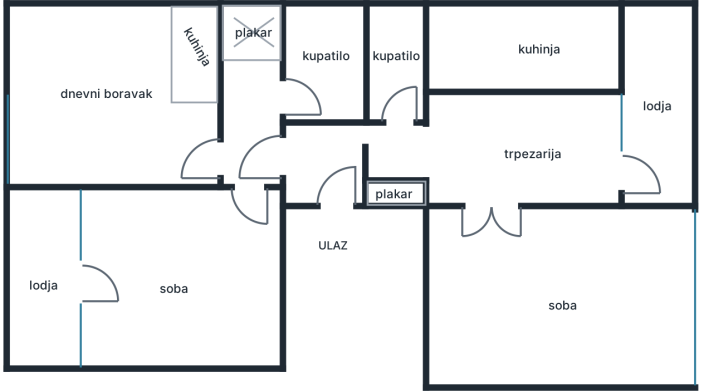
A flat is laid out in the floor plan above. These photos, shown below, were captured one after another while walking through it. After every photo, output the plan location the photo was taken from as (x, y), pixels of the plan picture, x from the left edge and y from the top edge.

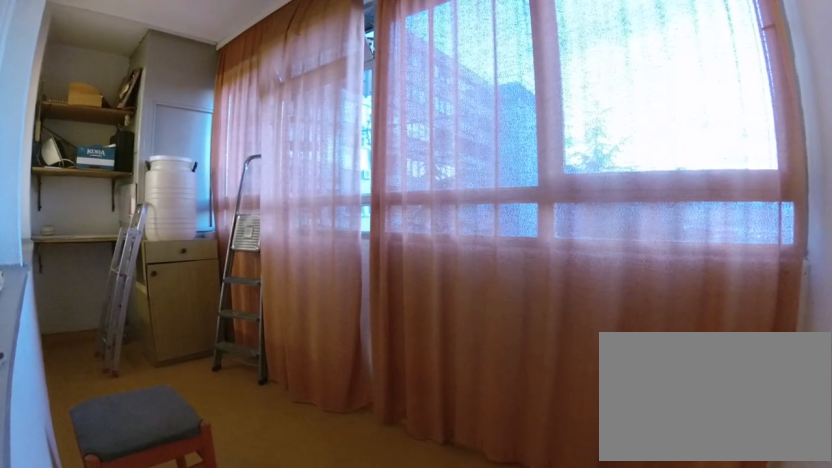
(623, 183)
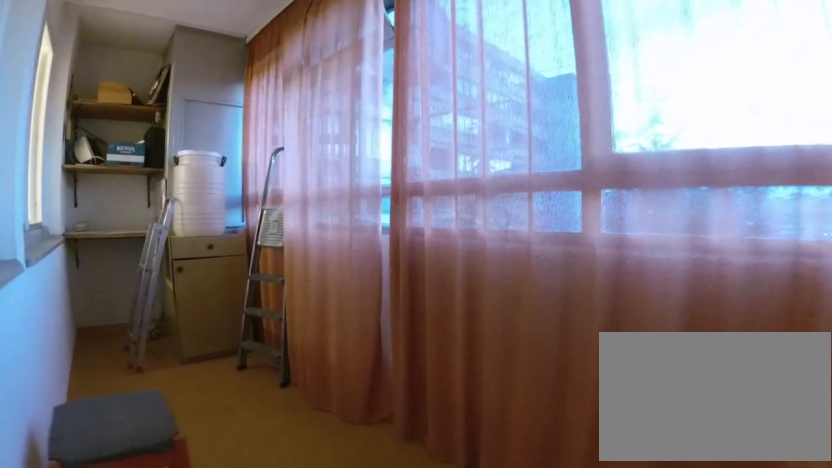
(635, 184)
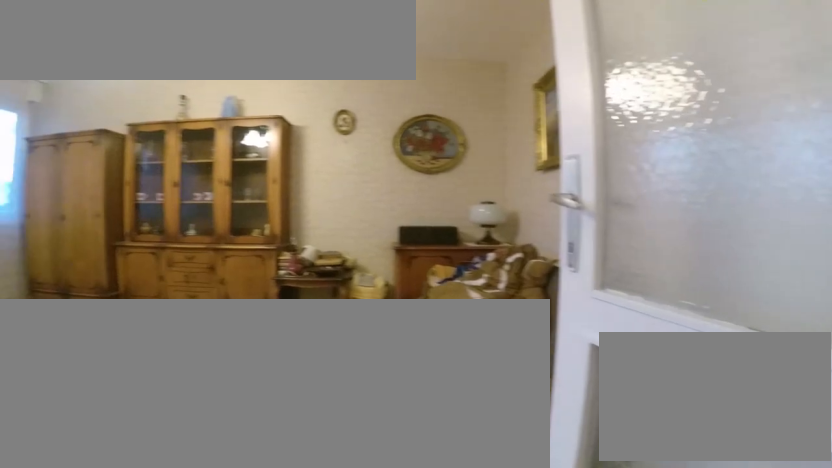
(469, 178)
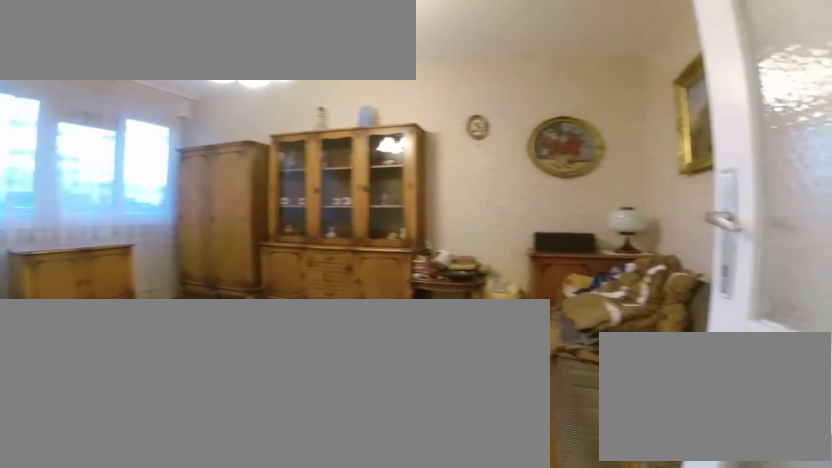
(464, 185)
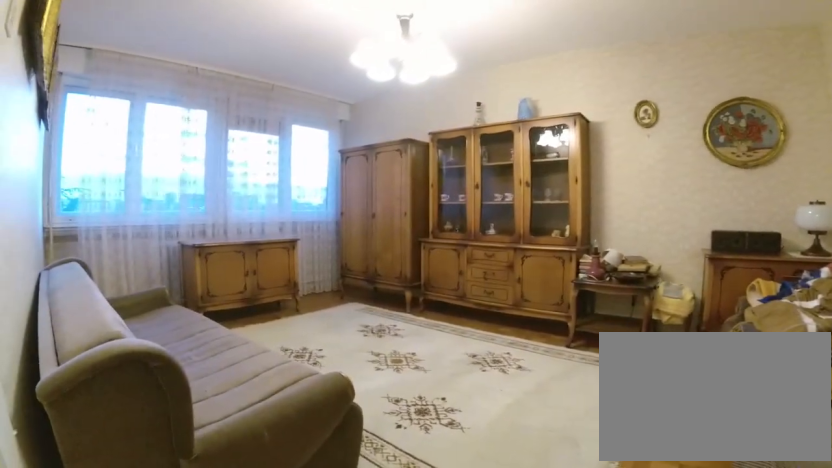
(458, 202)
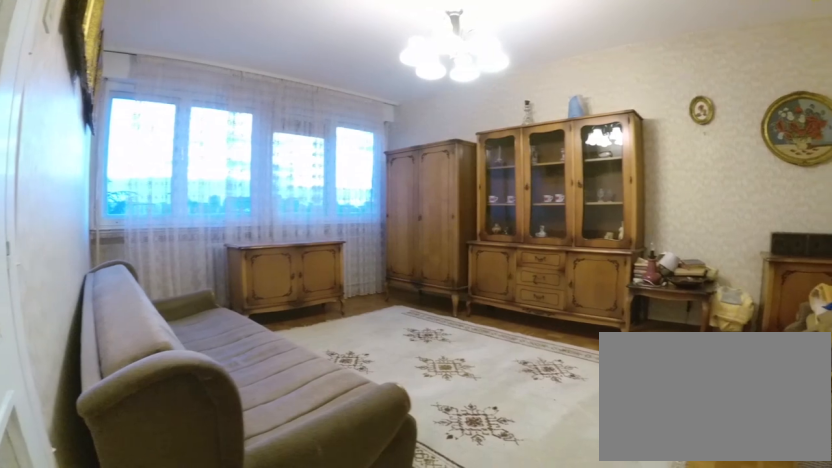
(458, 204)
